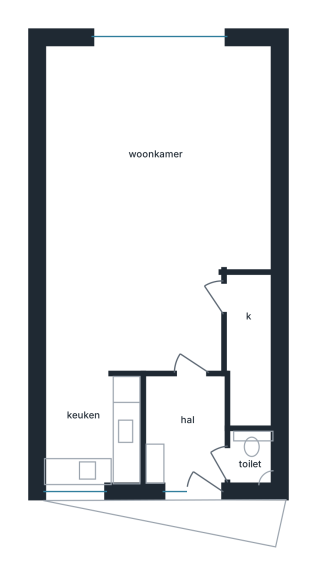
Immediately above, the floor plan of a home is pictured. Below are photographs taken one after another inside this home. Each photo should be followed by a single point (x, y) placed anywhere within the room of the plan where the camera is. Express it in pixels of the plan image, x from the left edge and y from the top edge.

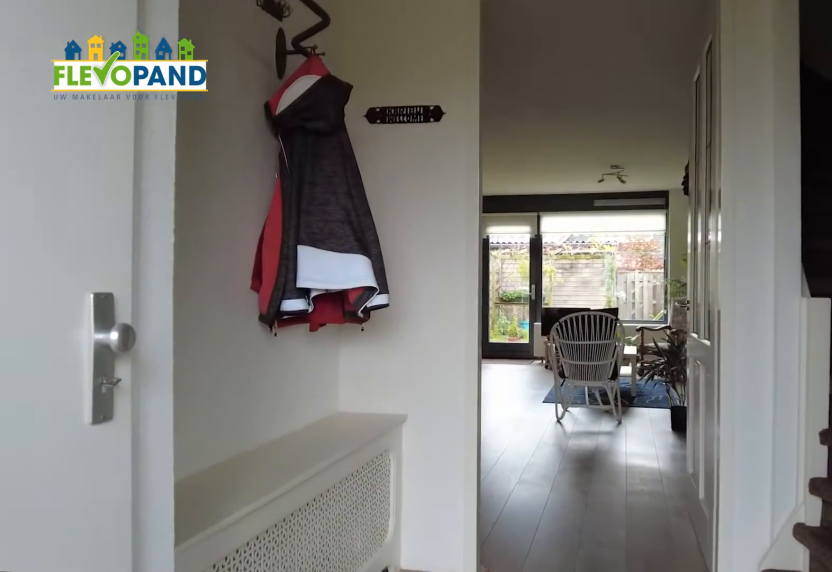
(190, 428)
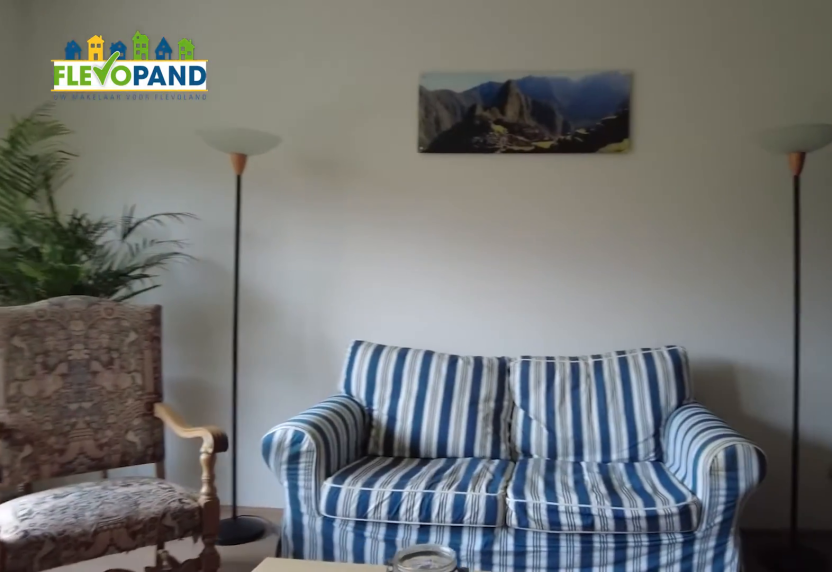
(178, 198)
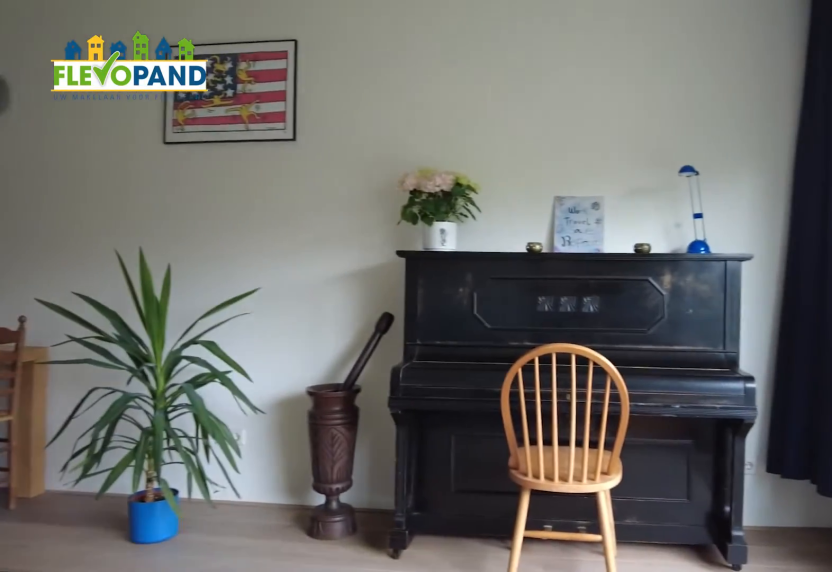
(178, 198)
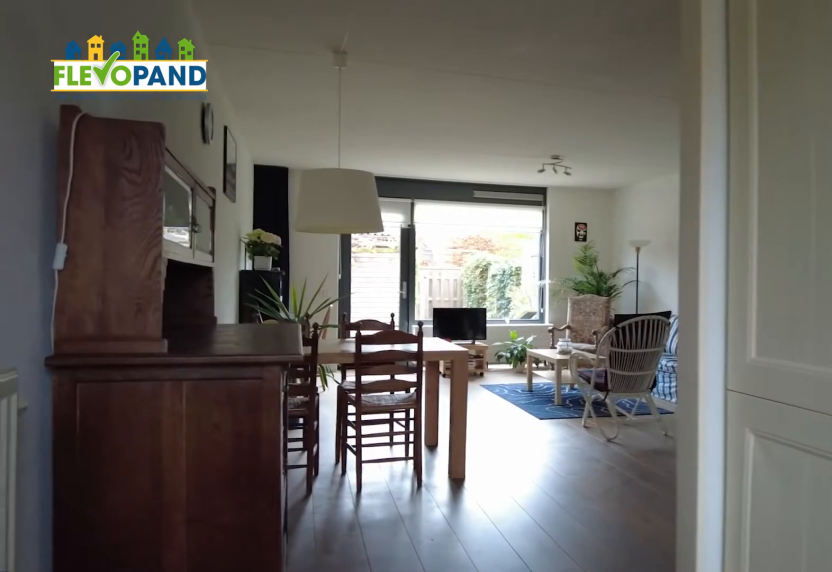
(90, 431)
